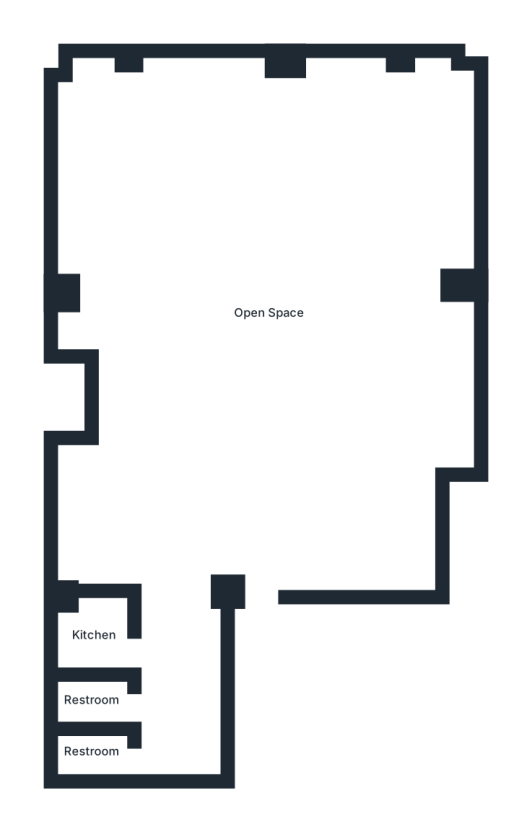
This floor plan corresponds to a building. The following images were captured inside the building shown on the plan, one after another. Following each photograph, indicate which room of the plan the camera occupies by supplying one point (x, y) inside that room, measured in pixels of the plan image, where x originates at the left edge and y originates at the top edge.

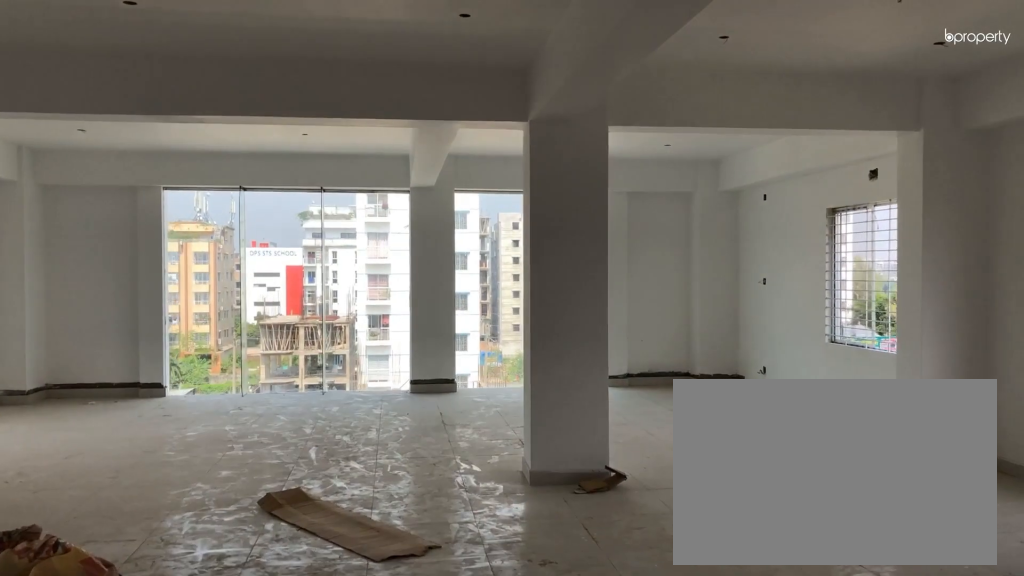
(262, 545)
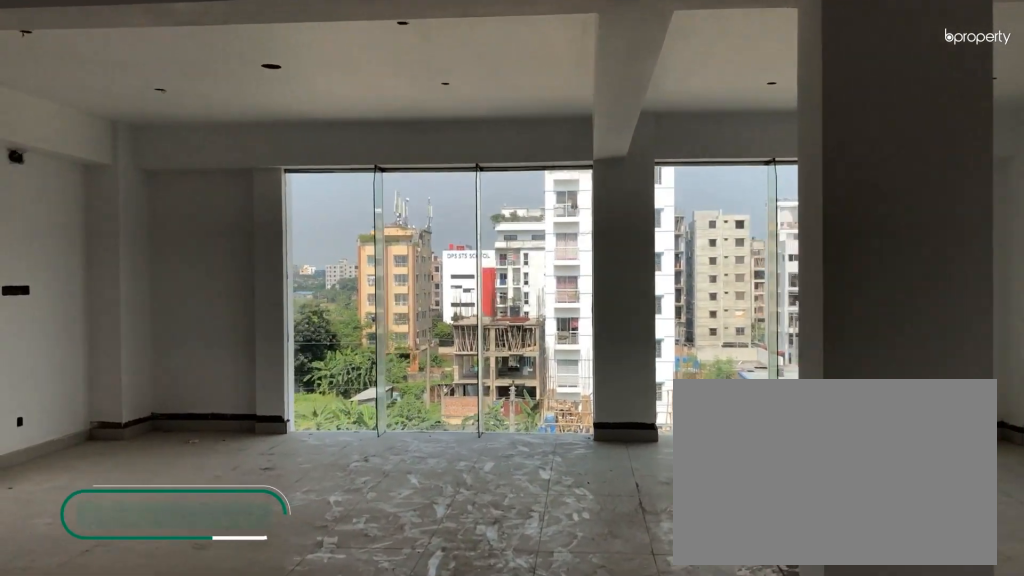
(268, 316)
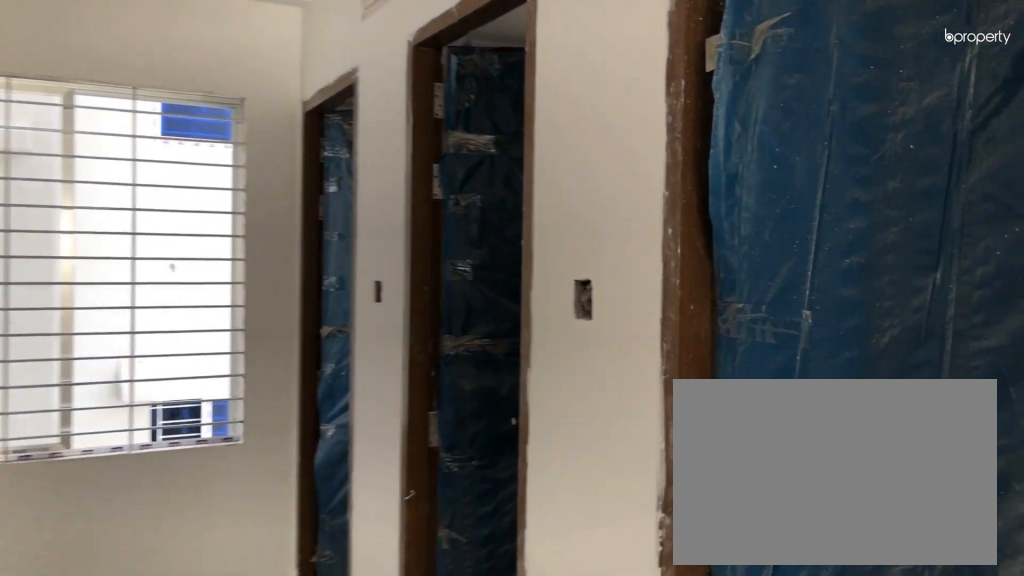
(170, 641)
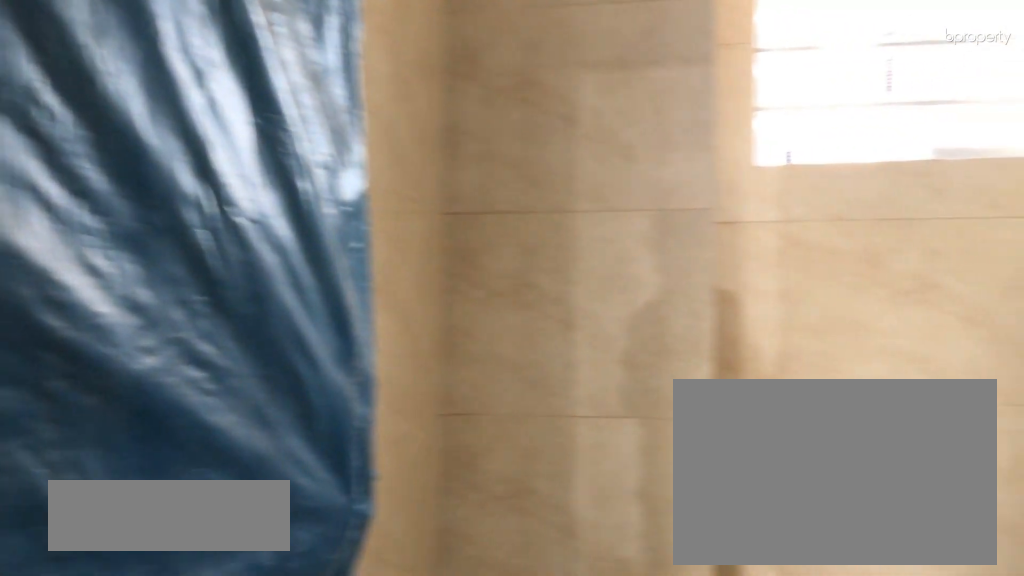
(92, 752)
